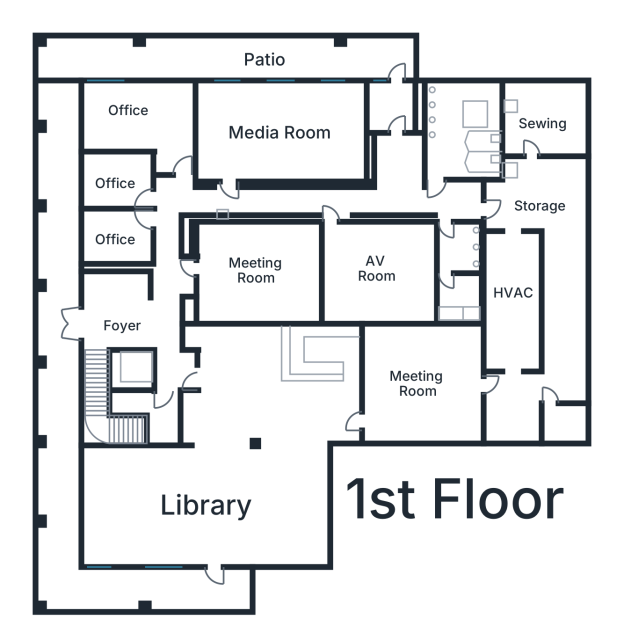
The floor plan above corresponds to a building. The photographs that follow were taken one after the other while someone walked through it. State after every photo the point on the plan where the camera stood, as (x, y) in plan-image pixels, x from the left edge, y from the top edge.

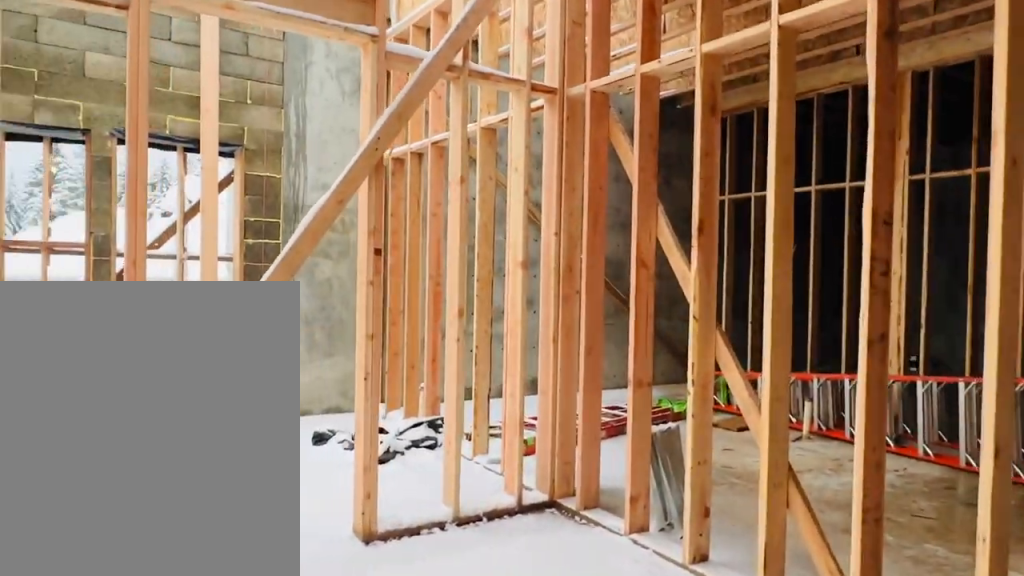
(395, 186)
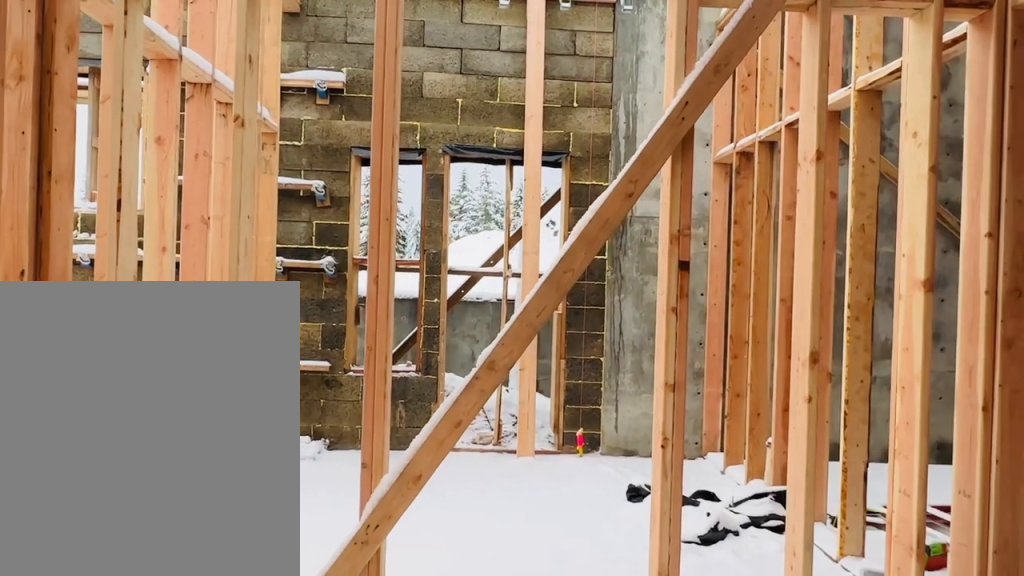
(396, 173)
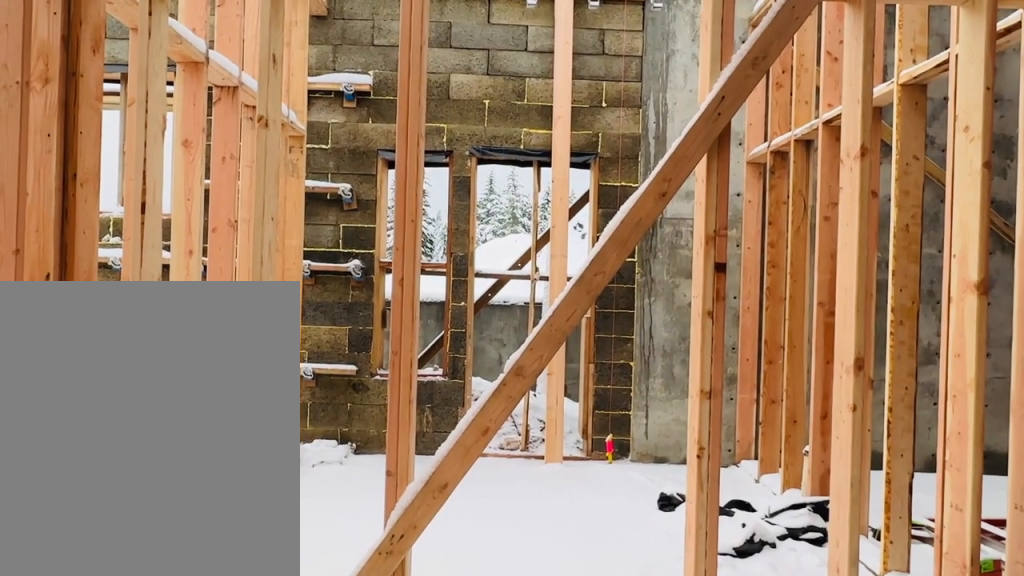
(396, 174)
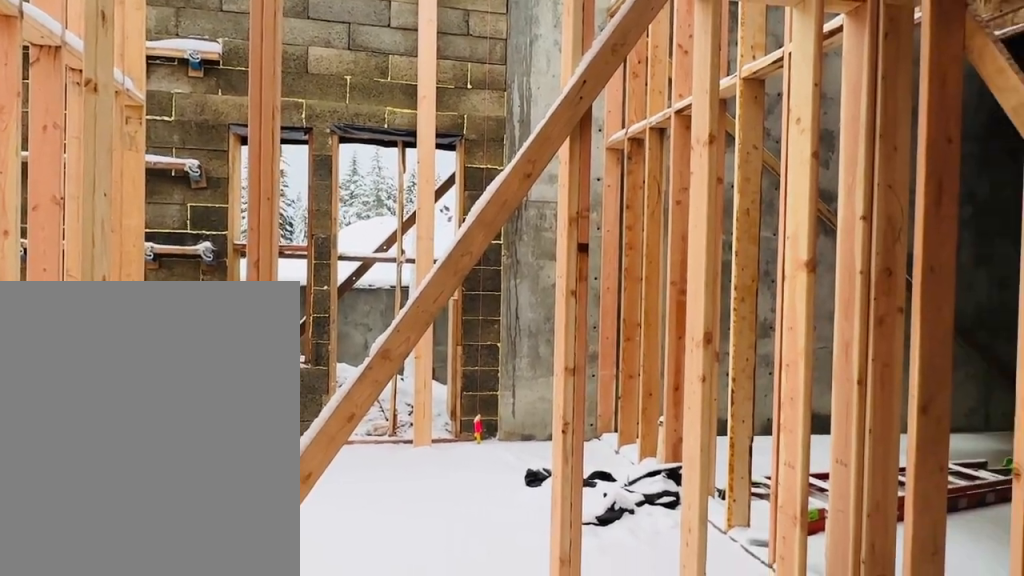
(396, 173)
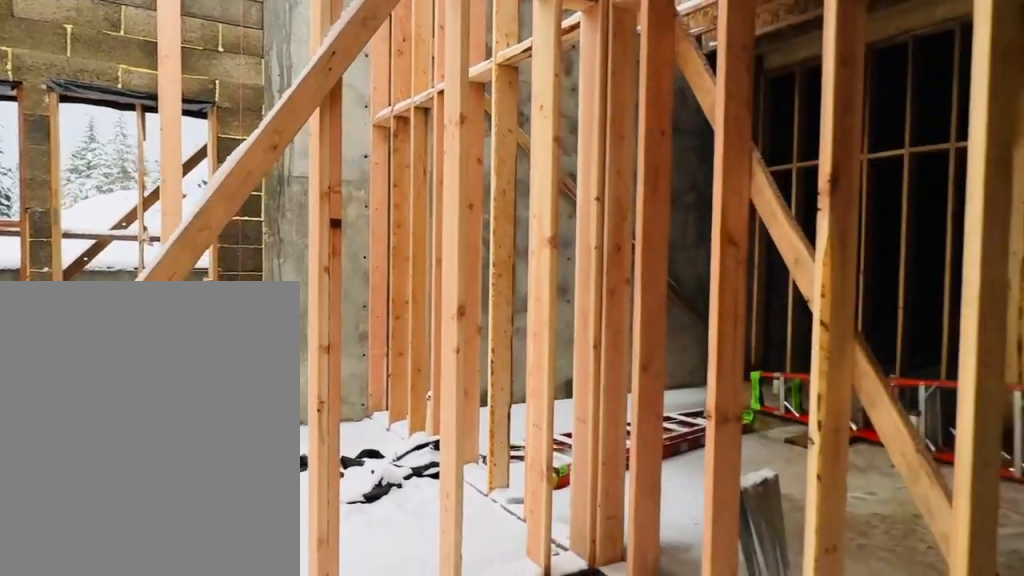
(396, 173)
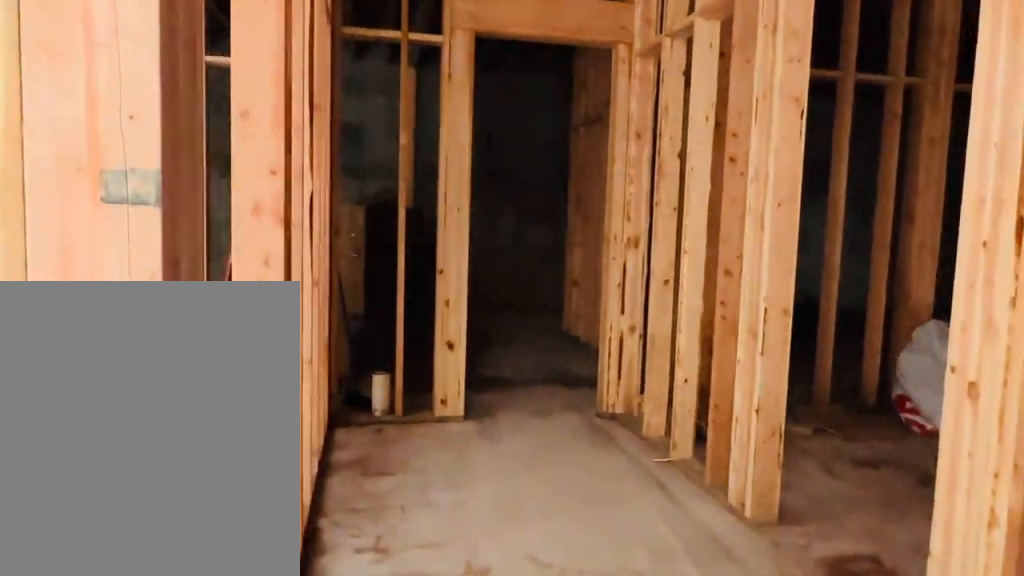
(419, 178)
